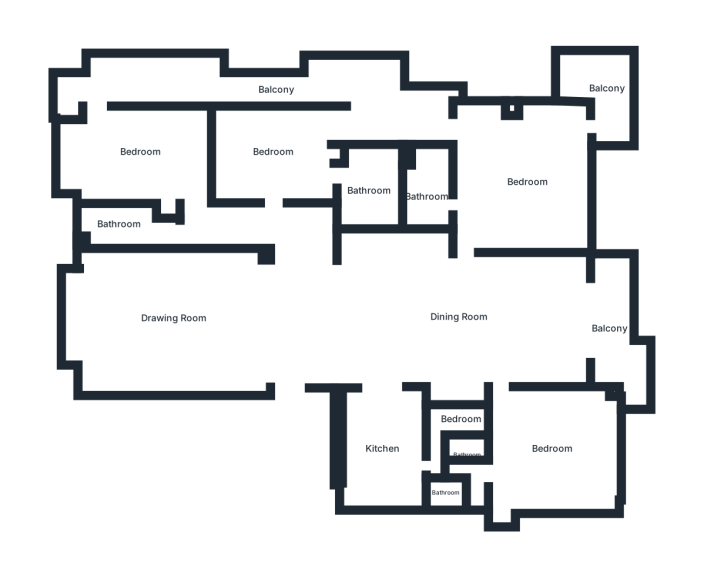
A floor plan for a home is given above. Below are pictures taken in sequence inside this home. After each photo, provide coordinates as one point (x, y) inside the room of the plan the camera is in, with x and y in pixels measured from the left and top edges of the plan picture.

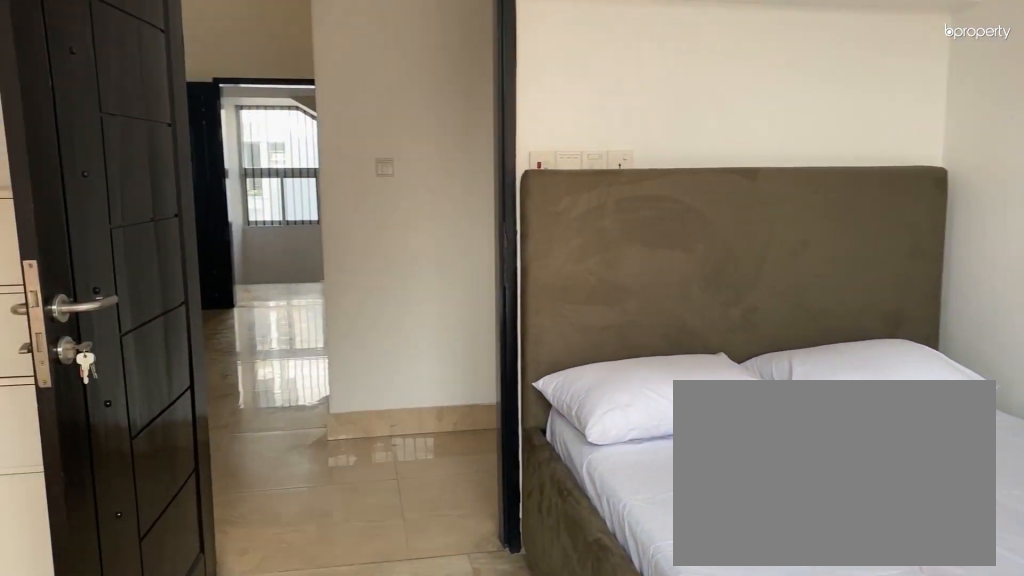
(271, 151)
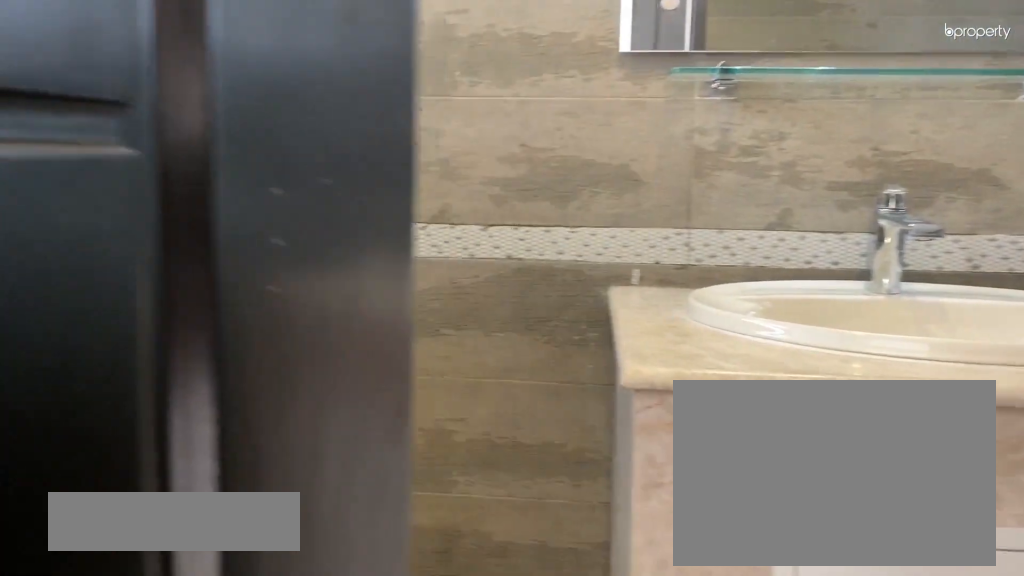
(367, 191)
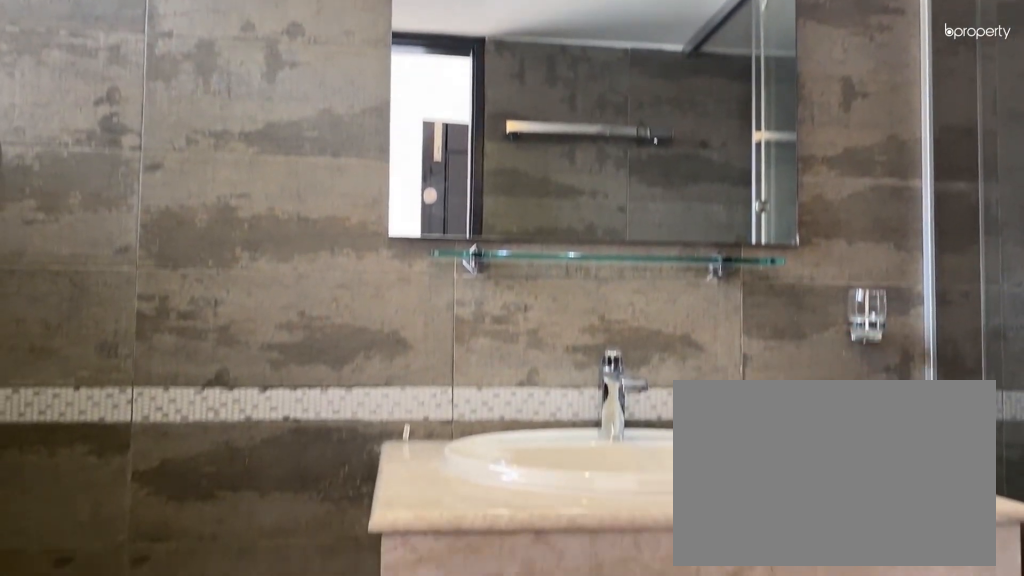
(367, 191)
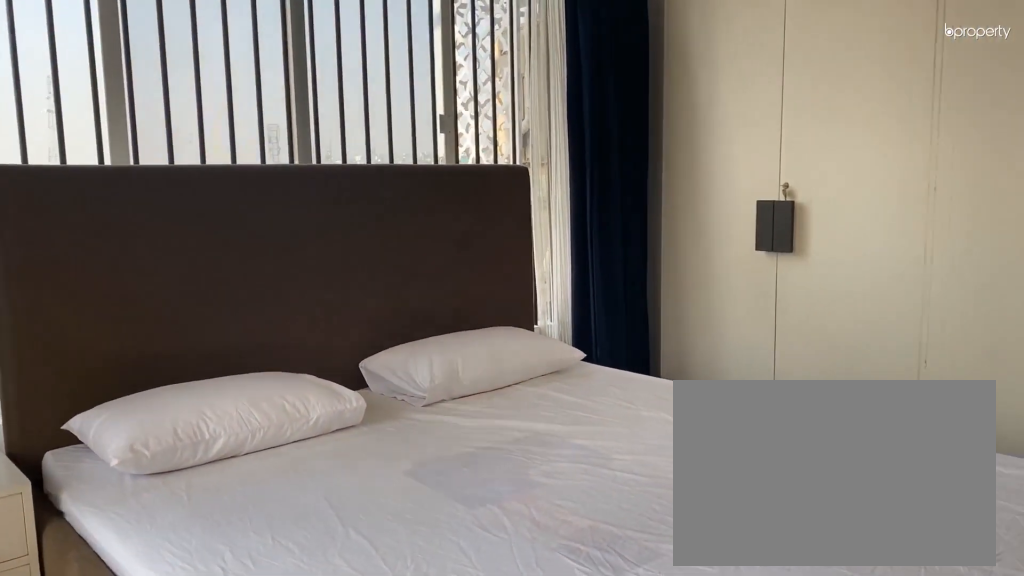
(518, 184)
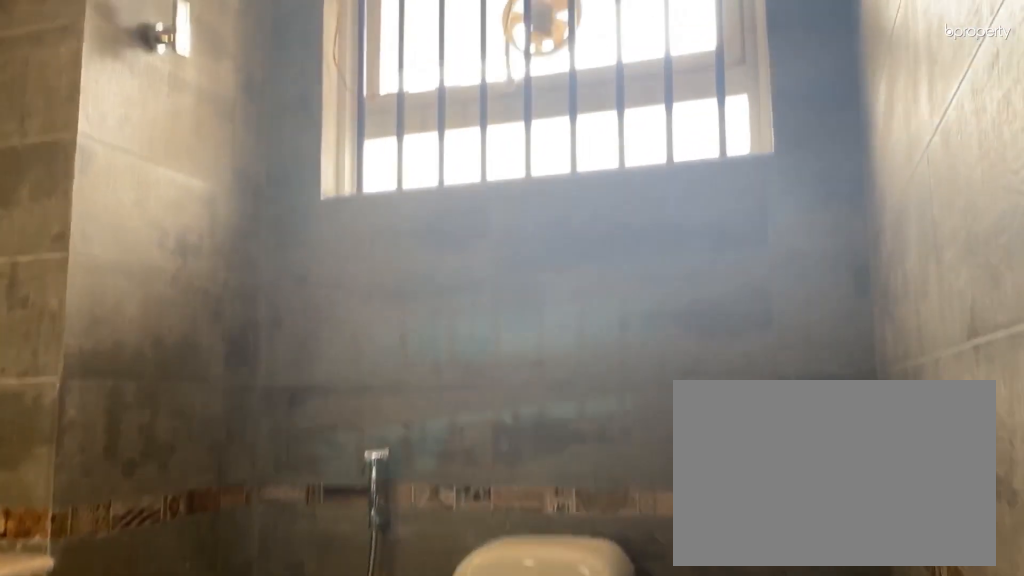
(423, 195)
